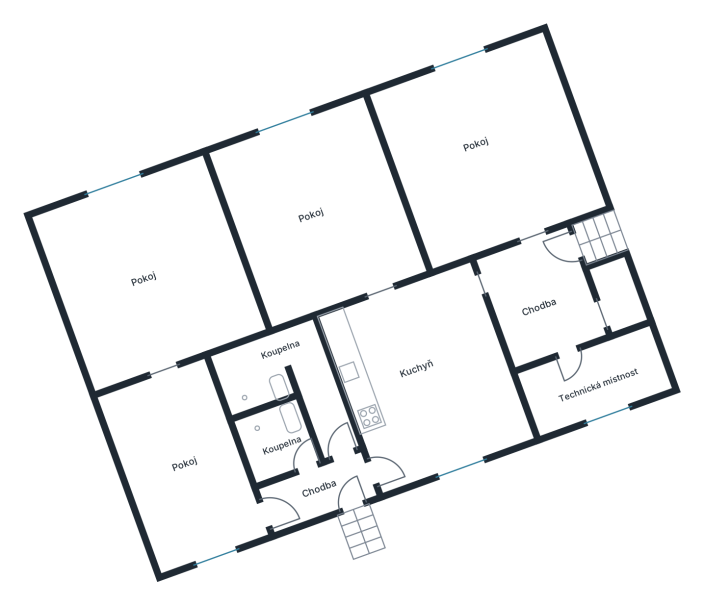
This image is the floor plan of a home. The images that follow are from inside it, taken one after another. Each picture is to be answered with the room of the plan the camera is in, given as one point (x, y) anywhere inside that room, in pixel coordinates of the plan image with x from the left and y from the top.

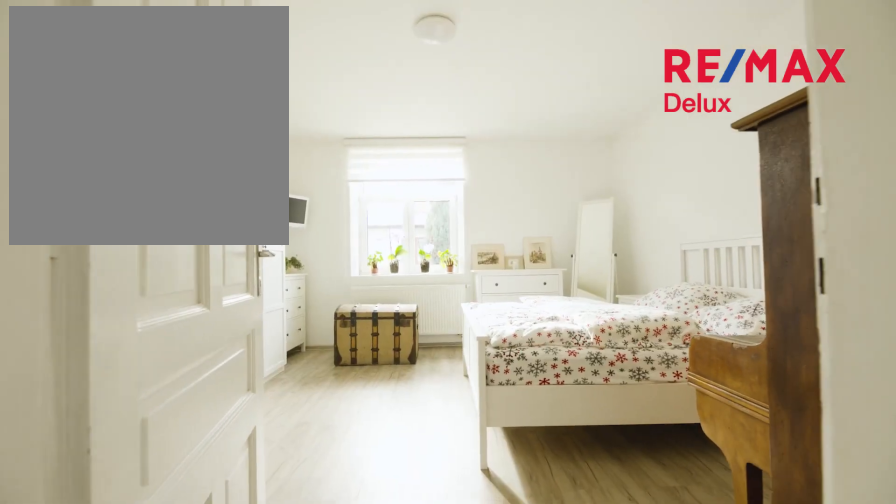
(487, 150)
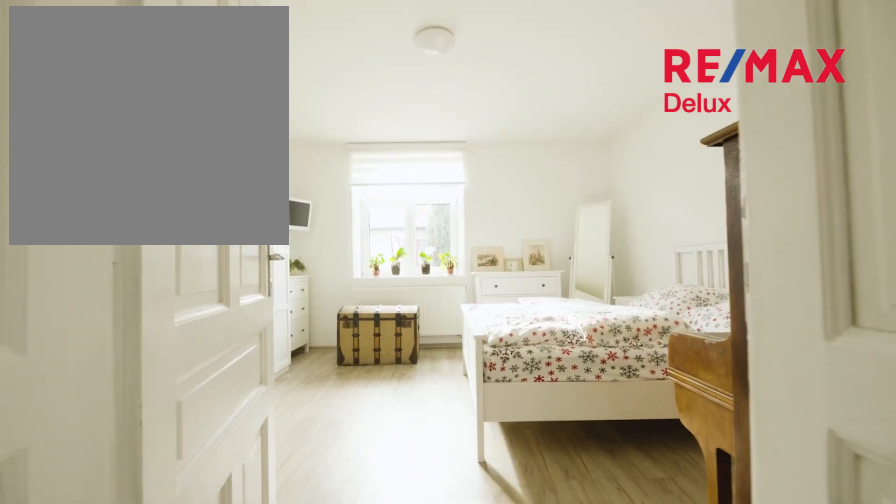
(487, 150)
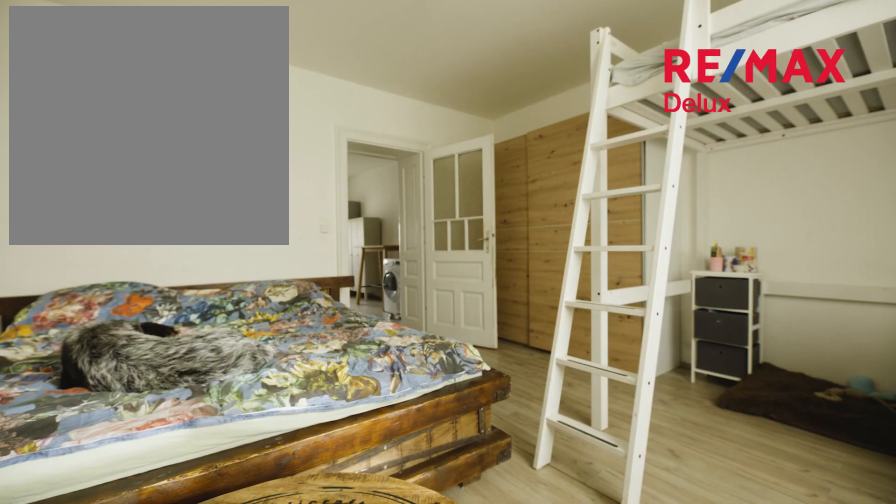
(147, 273)
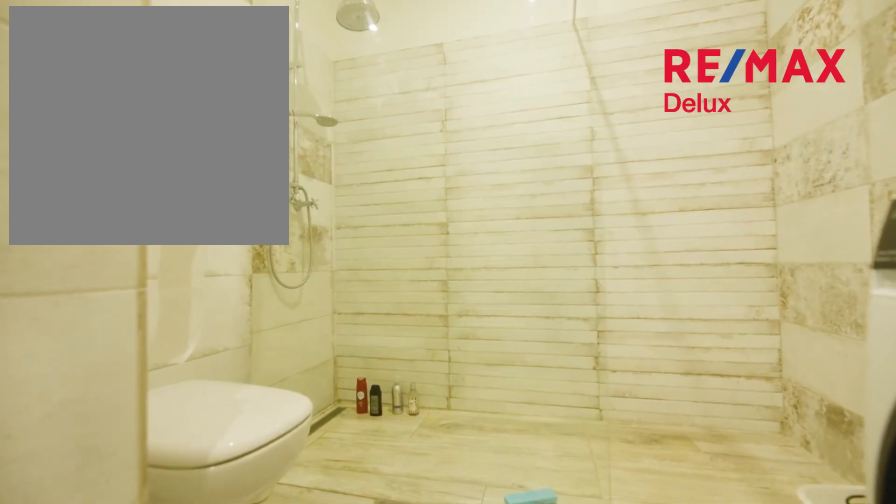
(305, 397)
